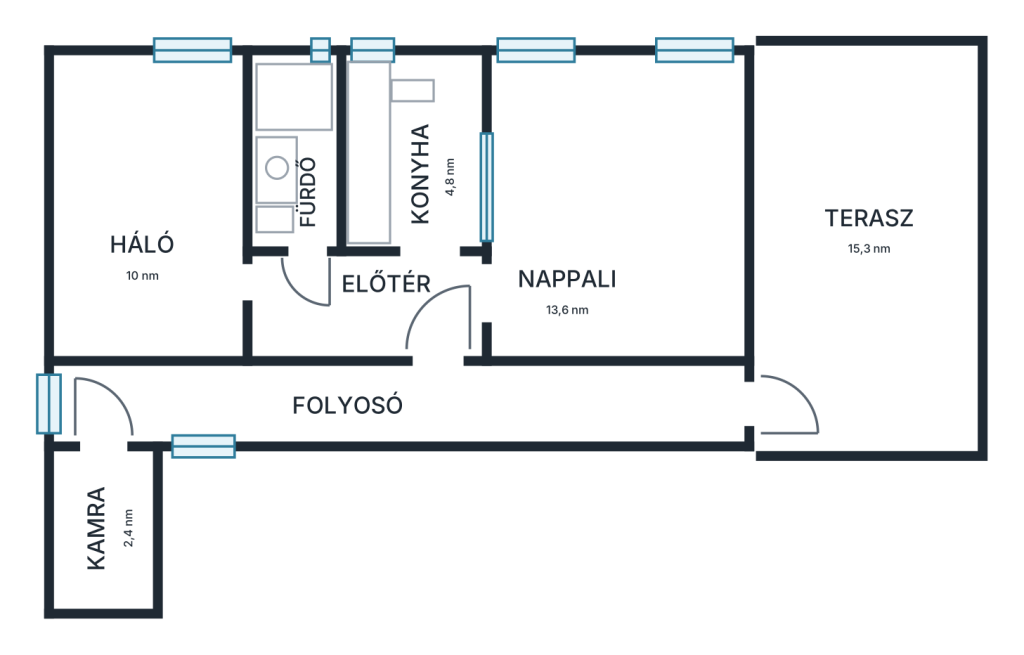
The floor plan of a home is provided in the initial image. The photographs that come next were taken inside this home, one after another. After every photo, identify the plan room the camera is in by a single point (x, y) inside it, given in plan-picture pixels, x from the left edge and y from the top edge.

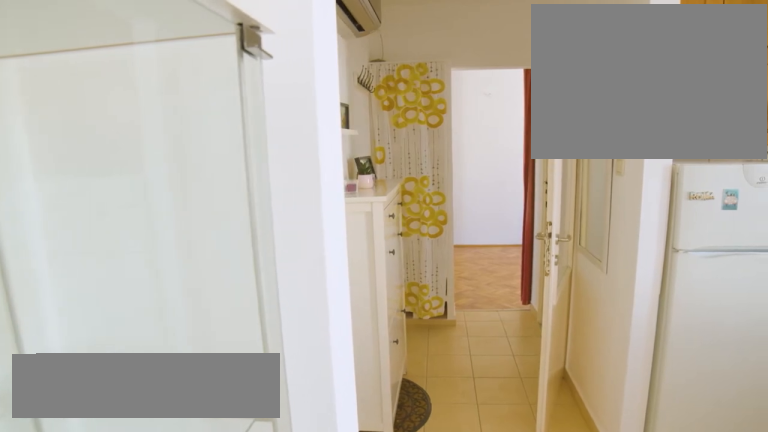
(377, 296)
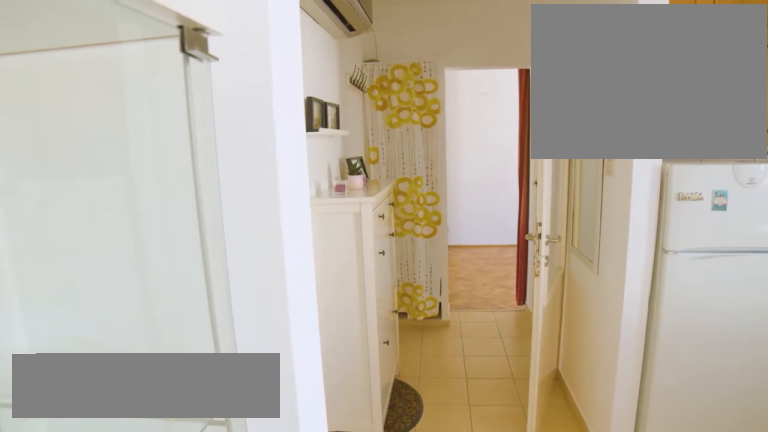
(377, 296)
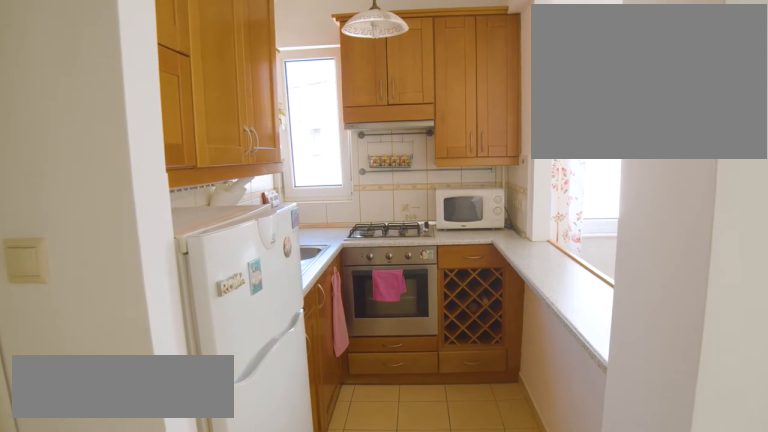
(411, 150)
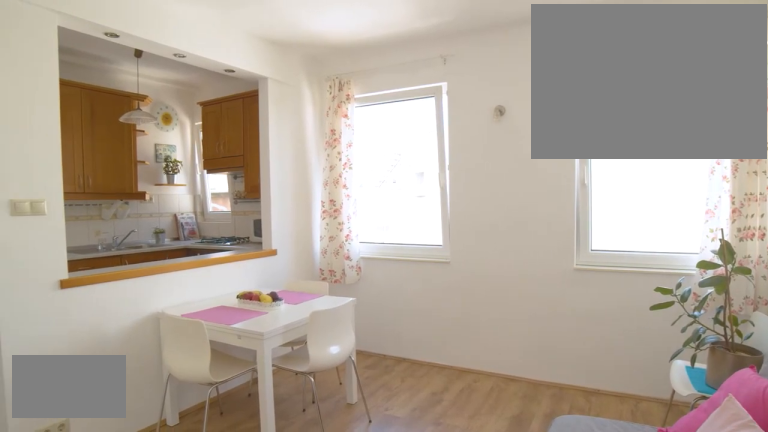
(613, 200)
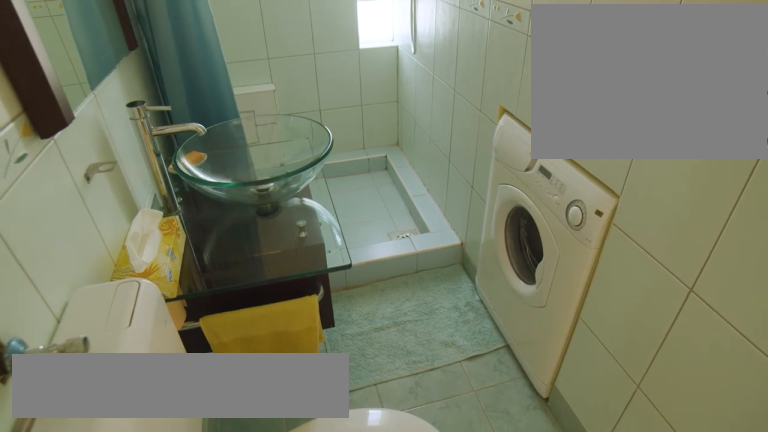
(291, 150)
